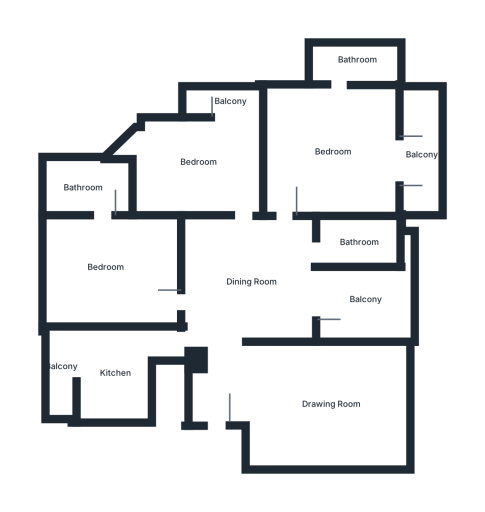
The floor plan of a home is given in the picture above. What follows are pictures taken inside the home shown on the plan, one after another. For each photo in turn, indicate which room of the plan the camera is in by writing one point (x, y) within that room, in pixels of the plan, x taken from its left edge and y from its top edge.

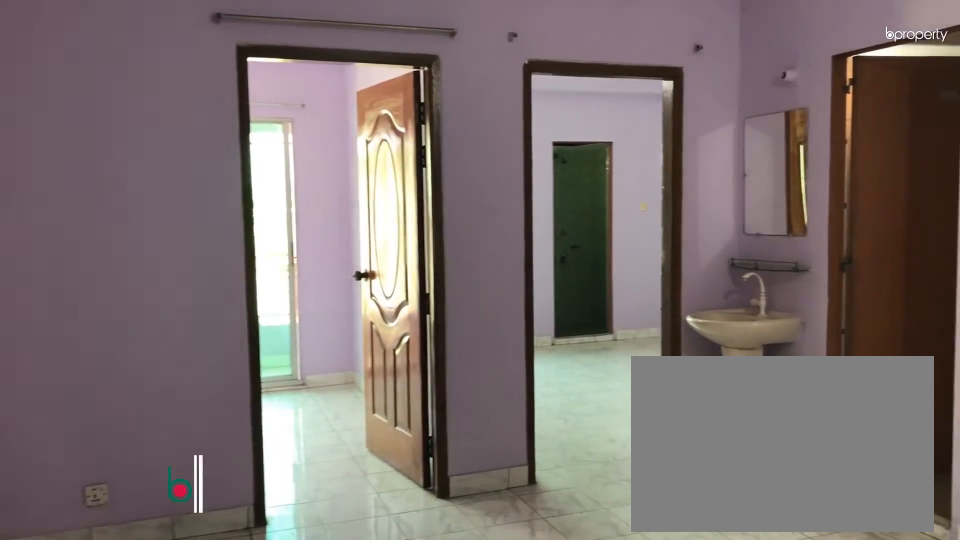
(253, 283)
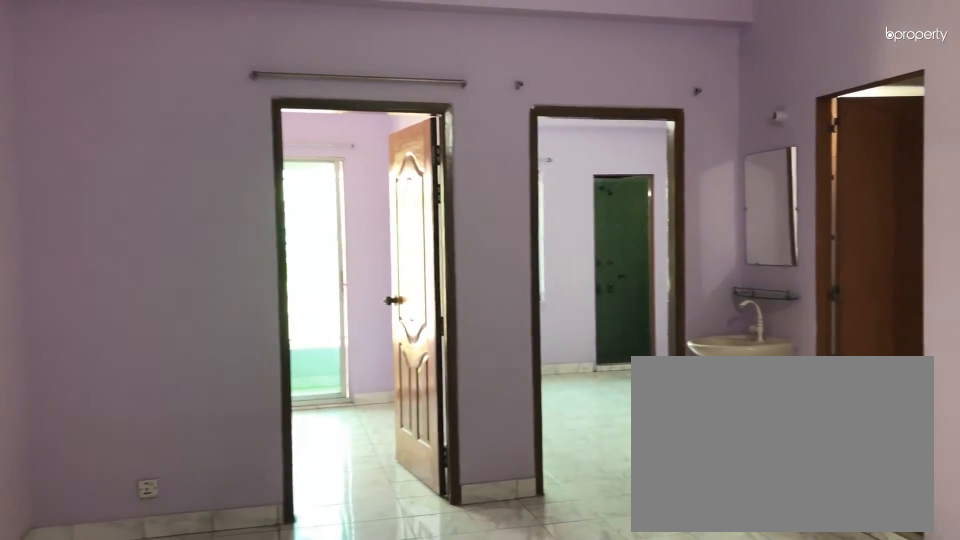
(252, 283)
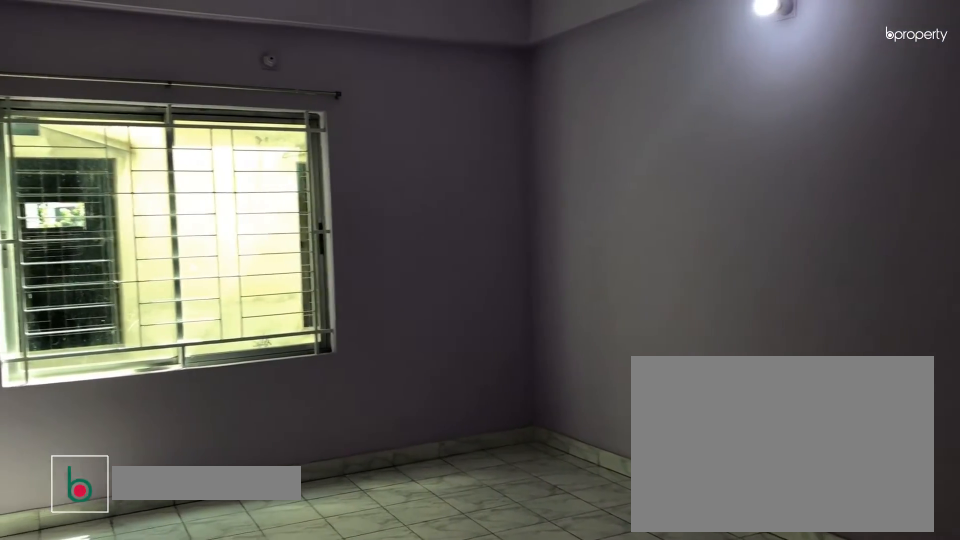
(330, 407)
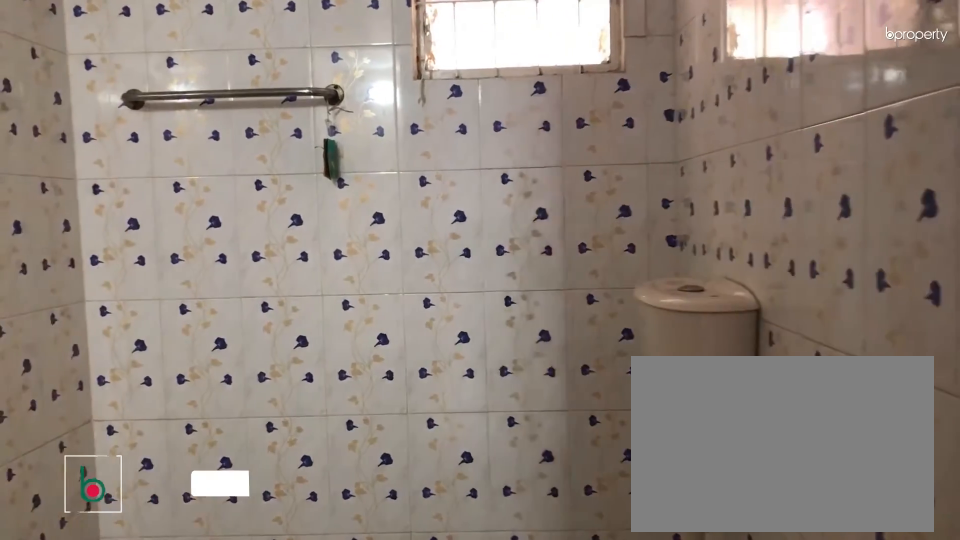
(356, 243)
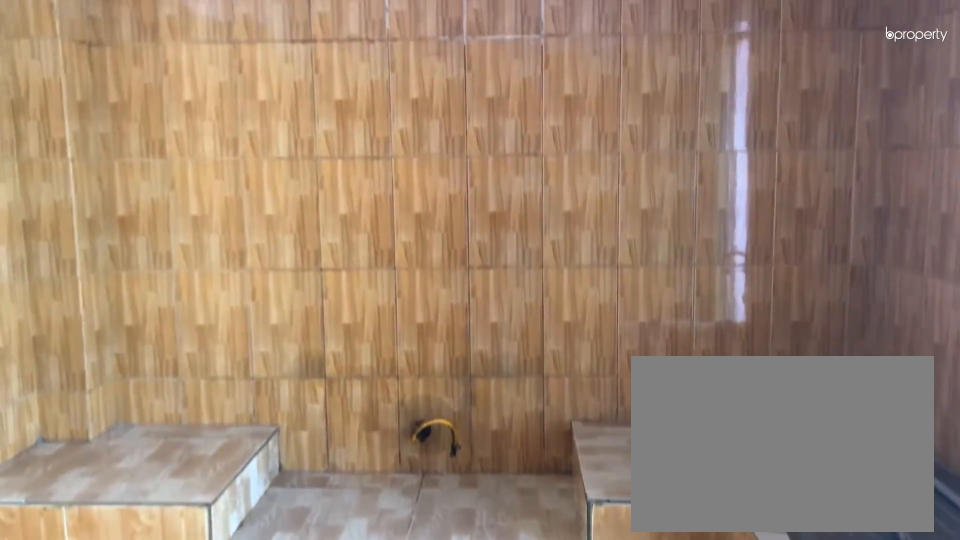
(112, 377)
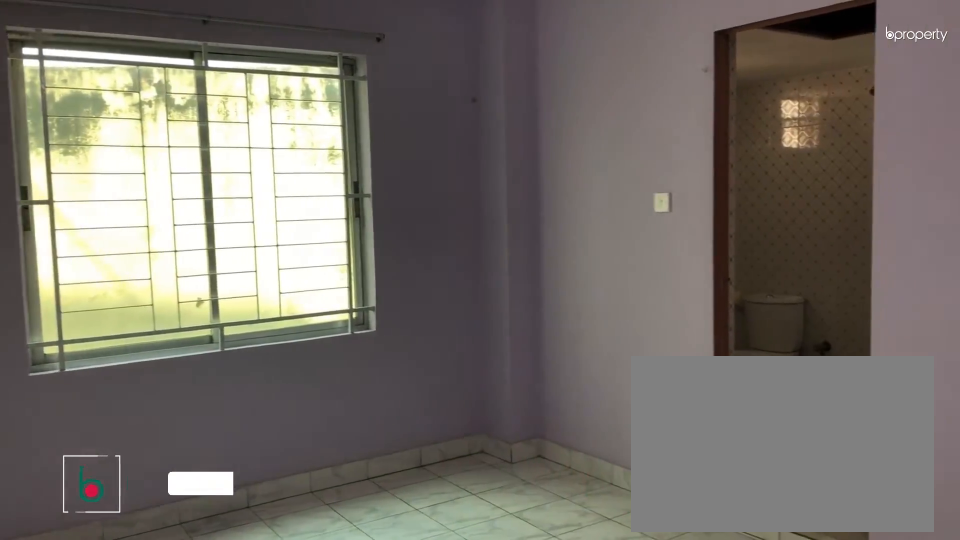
(105, 267)
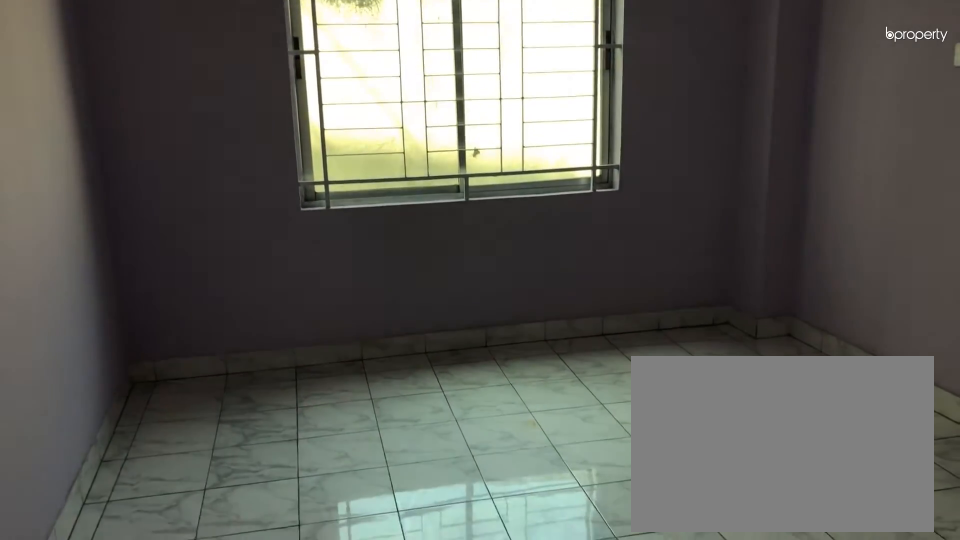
(105, 267)
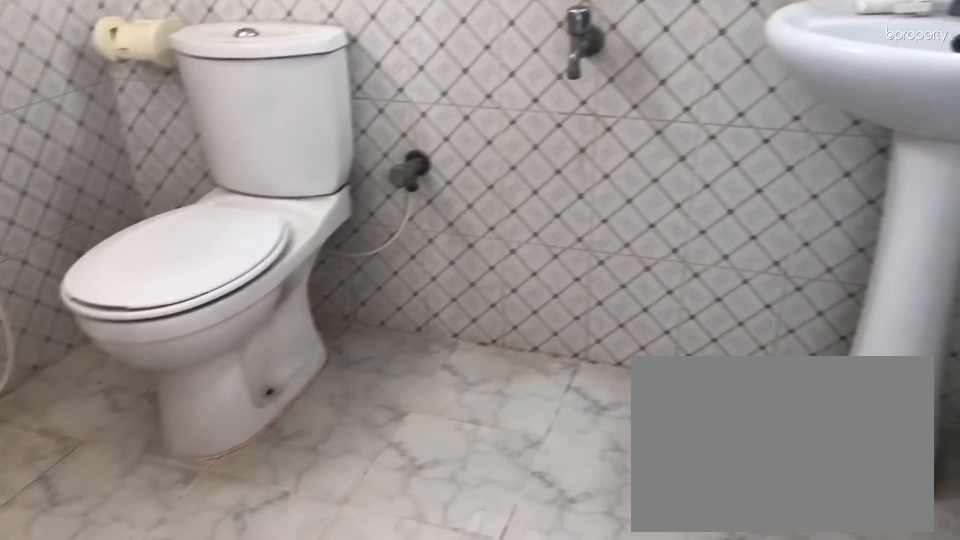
(82, 190)
